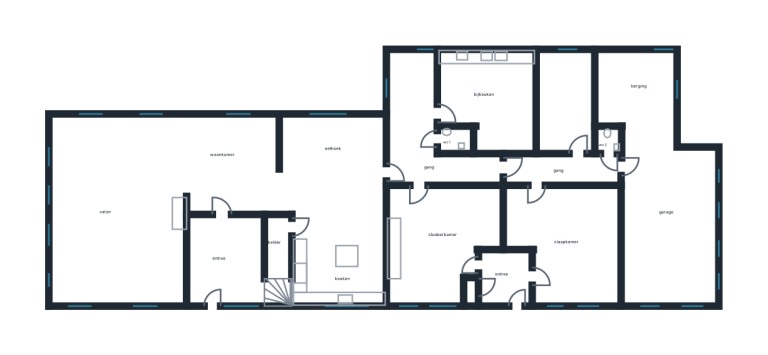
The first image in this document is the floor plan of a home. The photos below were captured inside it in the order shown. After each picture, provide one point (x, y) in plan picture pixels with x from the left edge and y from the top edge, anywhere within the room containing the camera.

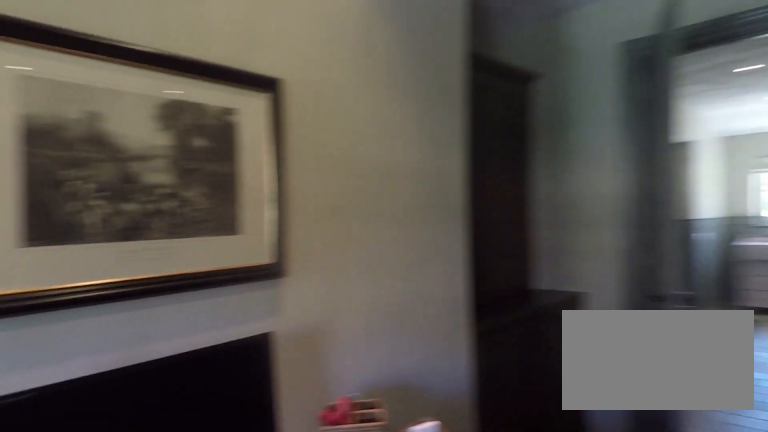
(442, 240)
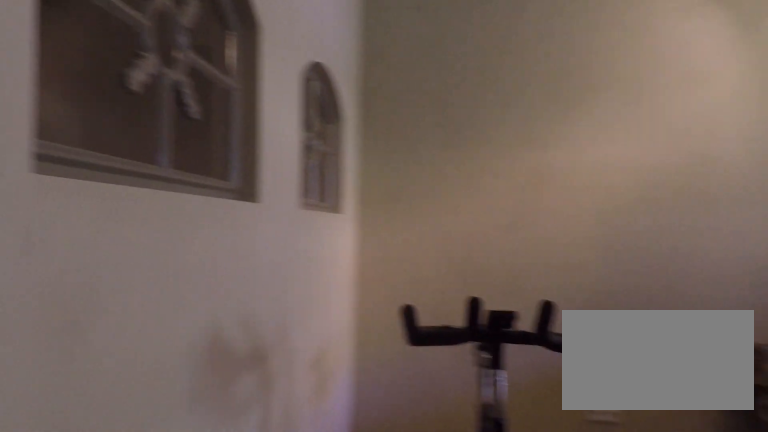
(565, 242)
